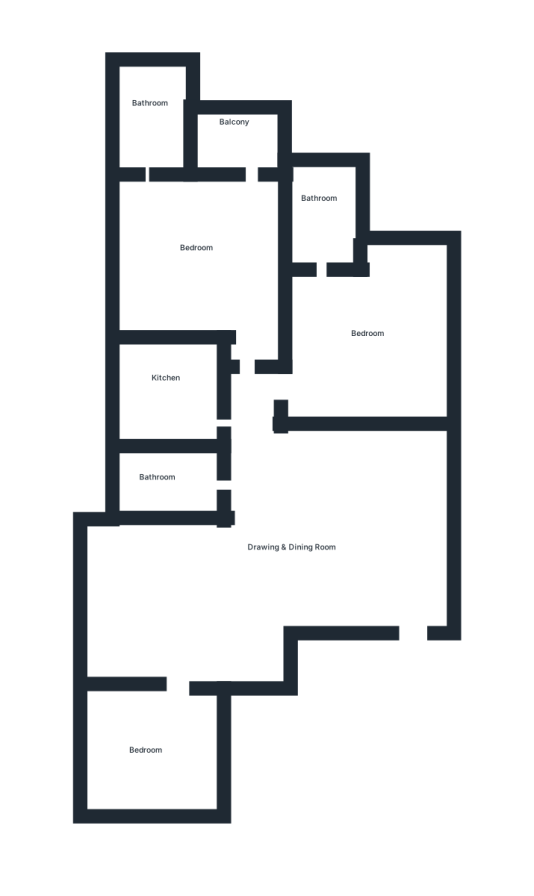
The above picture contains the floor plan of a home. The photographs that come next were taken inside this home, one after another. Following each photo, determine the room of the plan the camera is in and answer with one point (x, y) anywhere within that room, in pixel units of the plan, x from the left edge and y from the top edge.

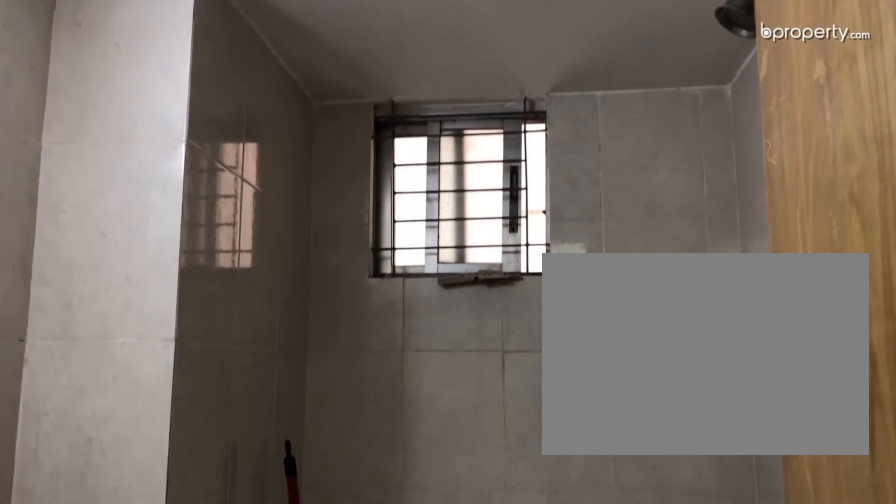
(180, 491)
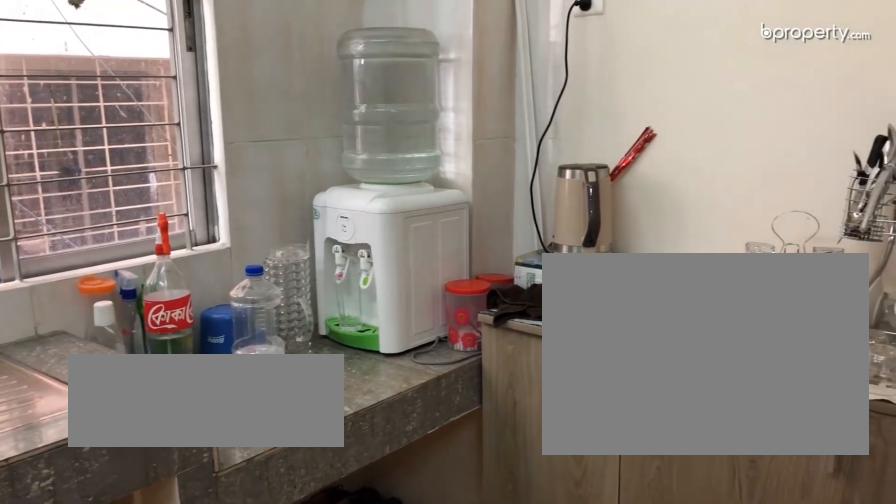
(175, 387)
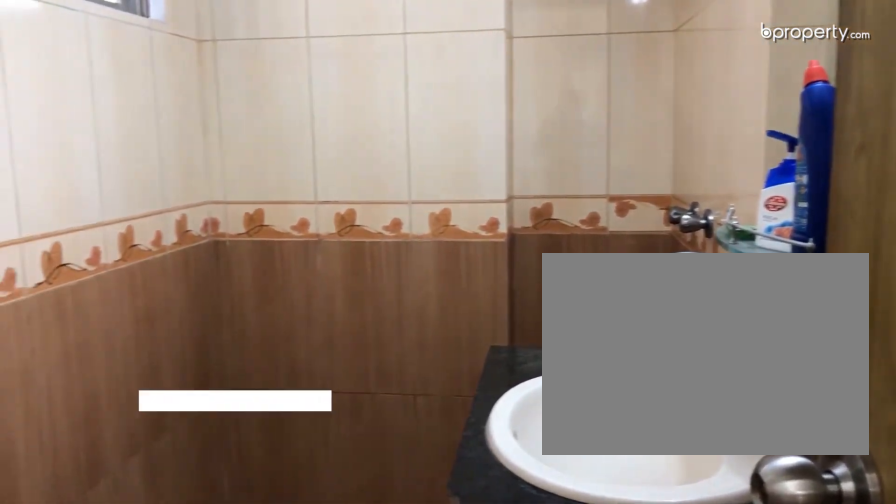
(155, 105)
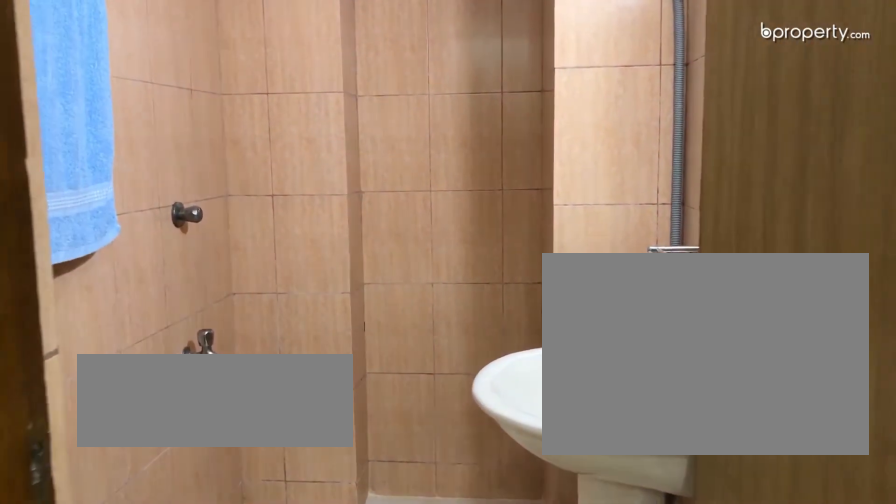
(319, 219)
